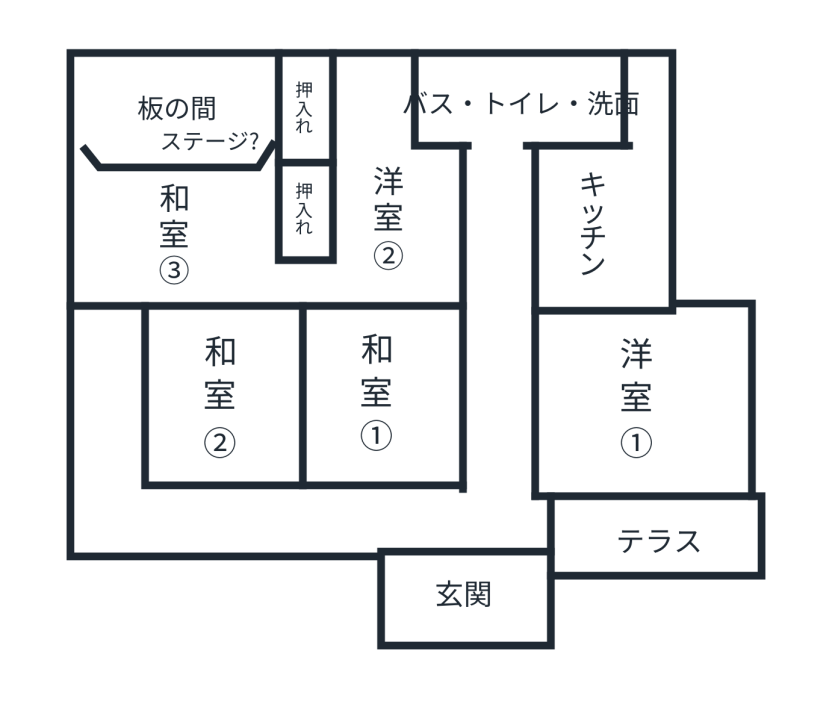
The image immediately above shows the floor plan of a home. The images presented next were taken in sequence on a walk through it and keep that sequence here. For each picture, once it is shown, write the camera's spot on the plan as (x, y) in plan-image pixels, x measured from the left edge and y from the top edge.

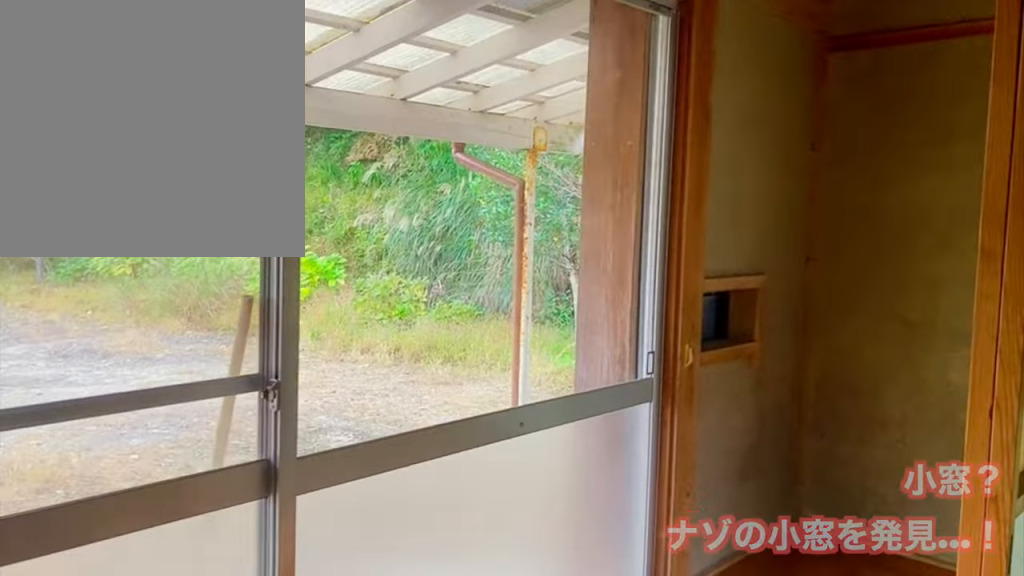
(180, 488)
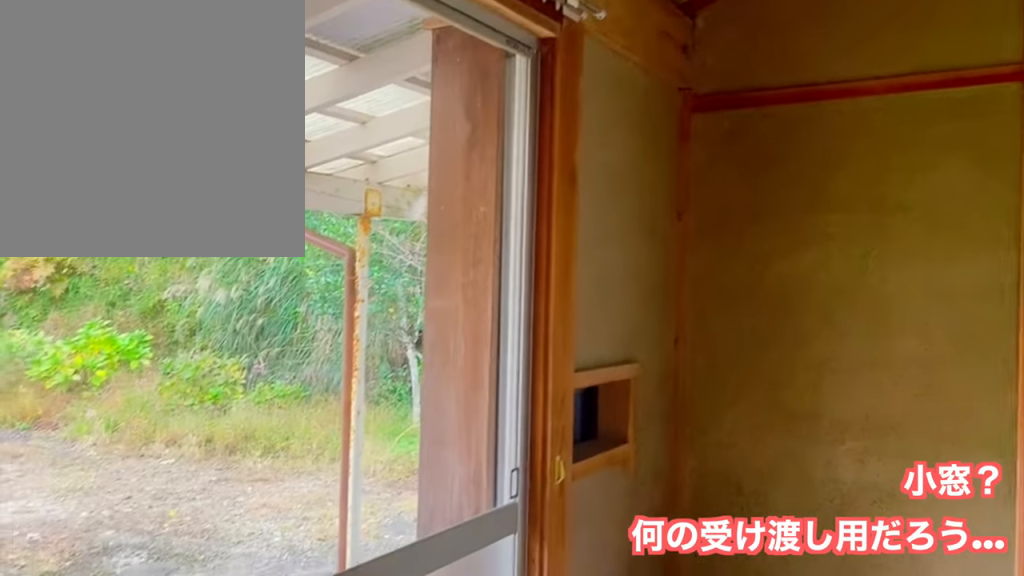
(173, 495)
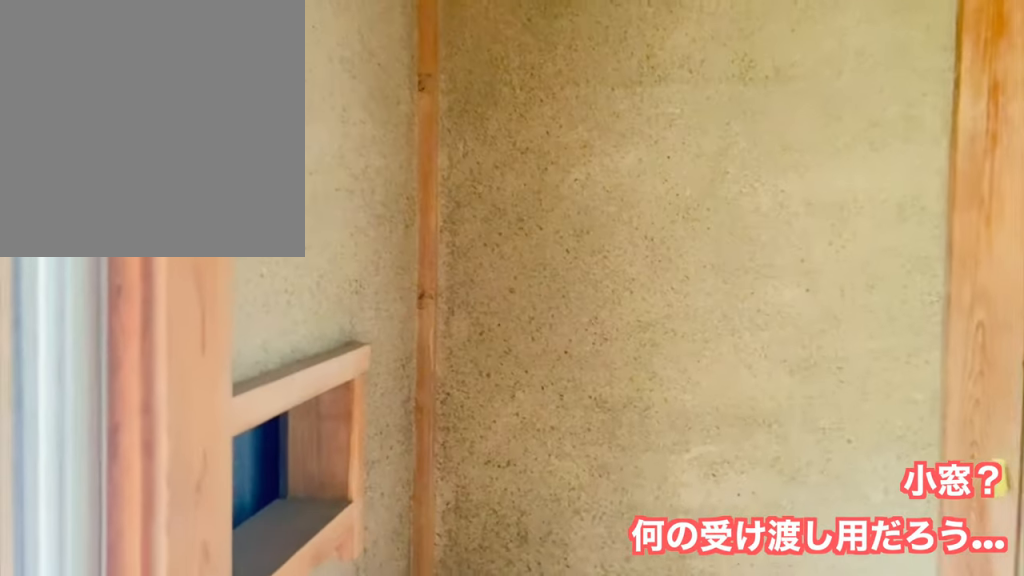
(165, 512)
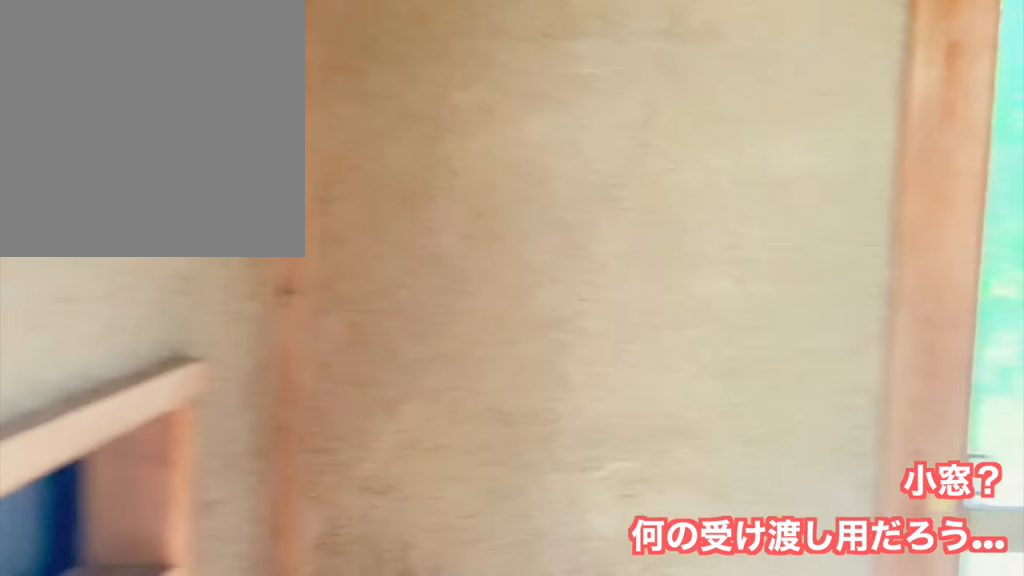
(155, 516)
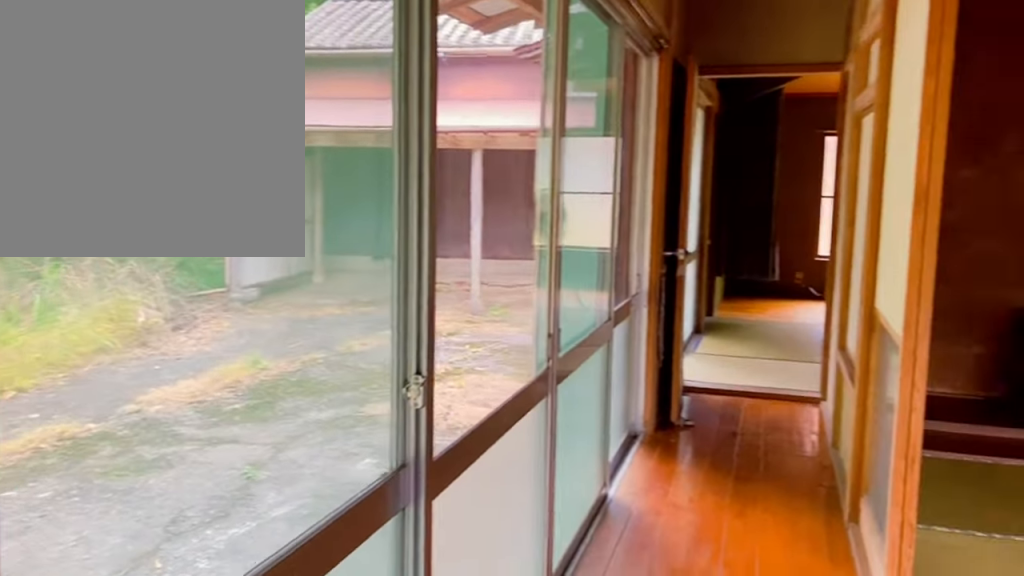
(104, 489)
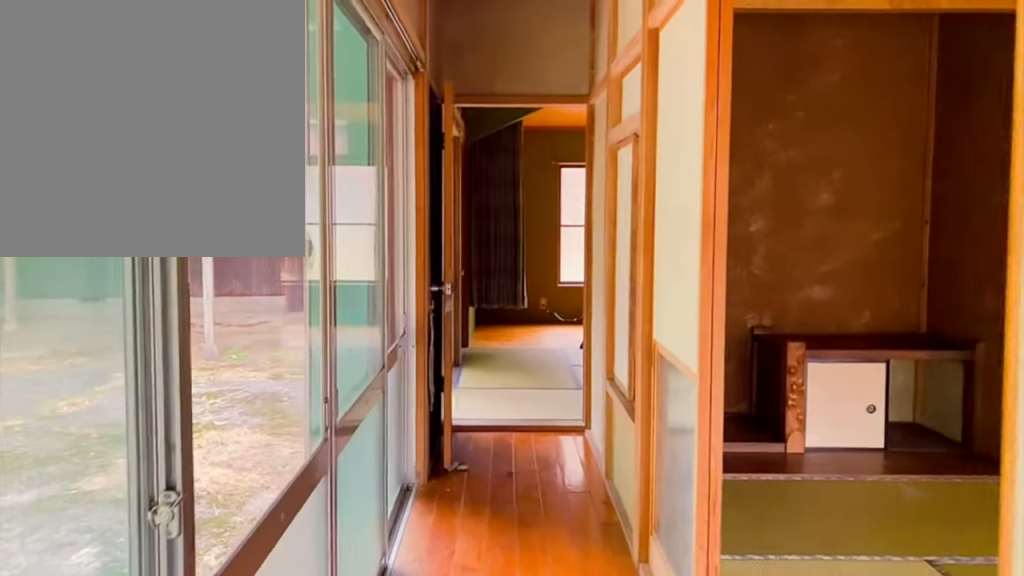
(105, 458)
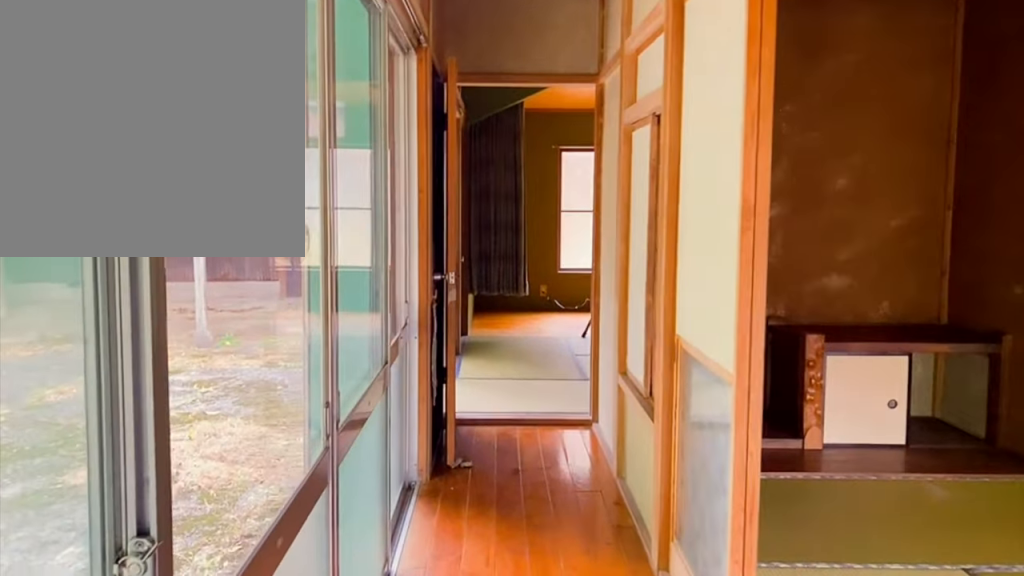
(106, 441)
